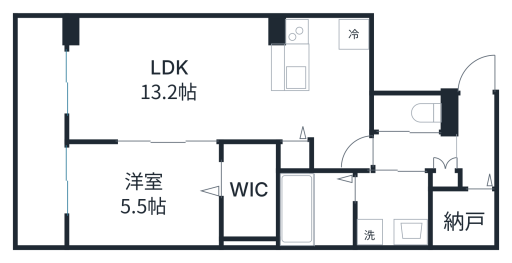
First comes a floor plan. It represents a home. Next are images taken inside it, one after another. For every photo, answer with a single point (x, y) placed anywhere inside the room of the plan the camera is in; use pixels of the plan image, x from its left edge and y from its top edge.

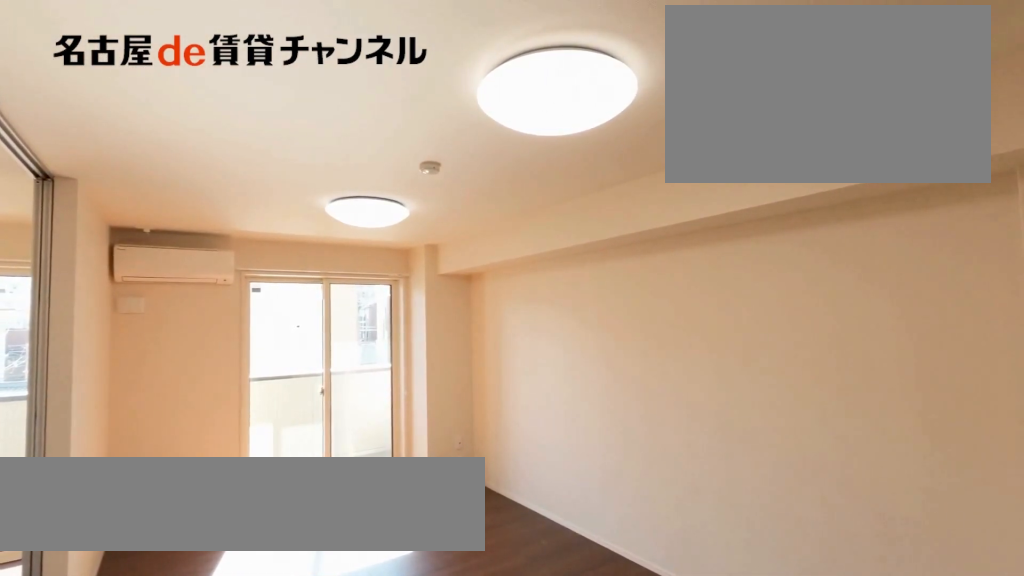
(197, 84)
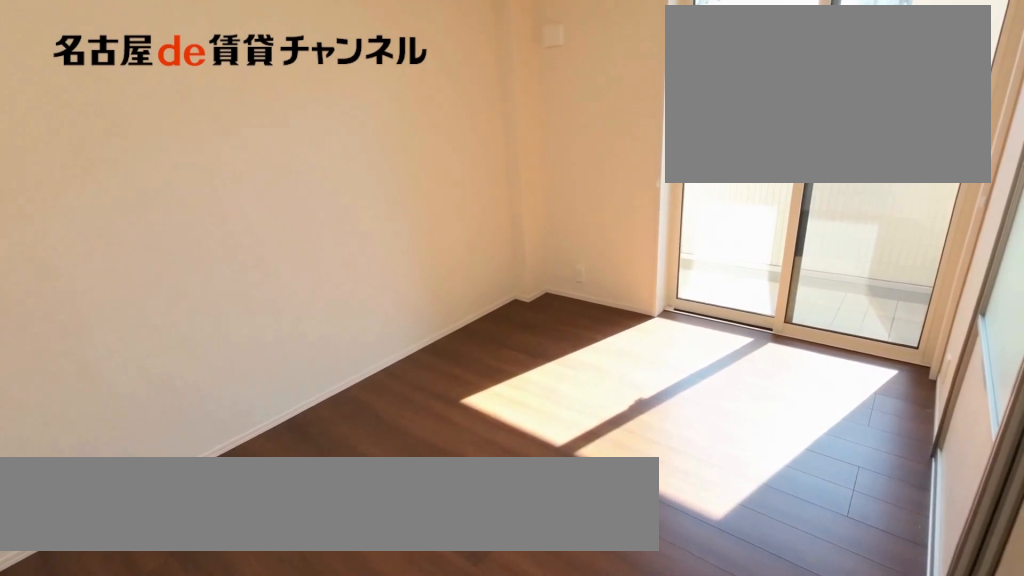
(141, 193)
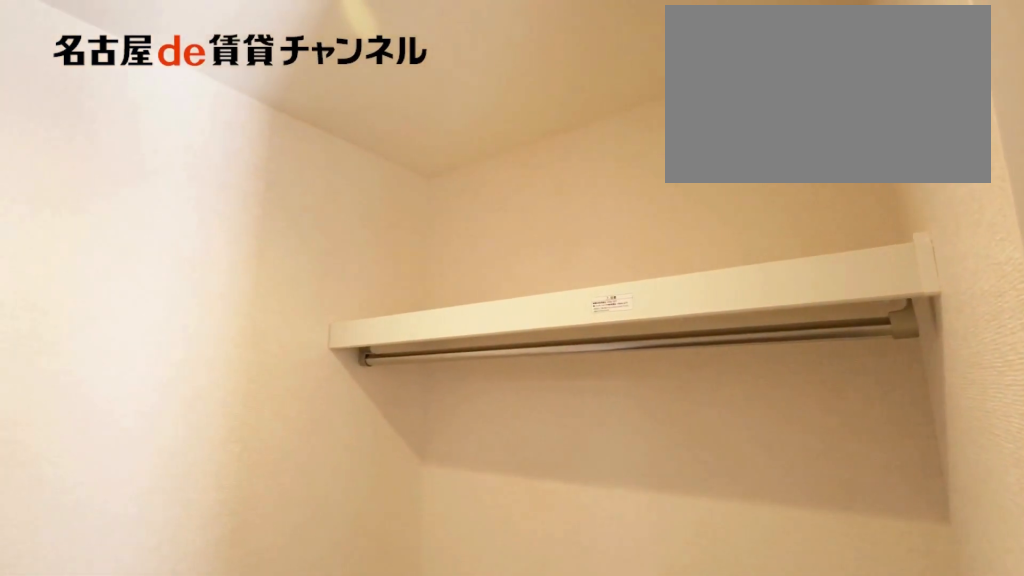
(247, 192)
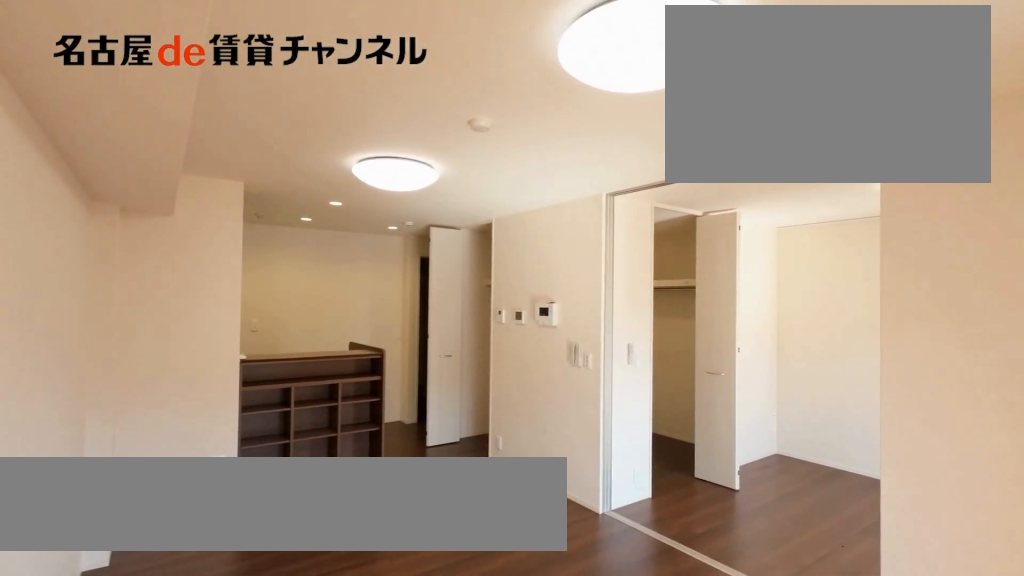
(194, 85)
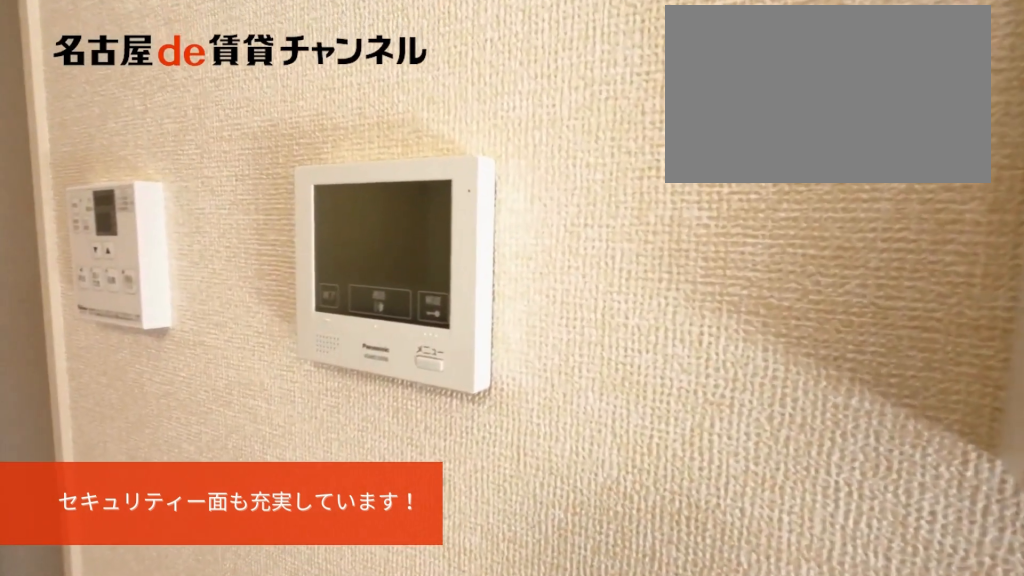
(194, 85)
